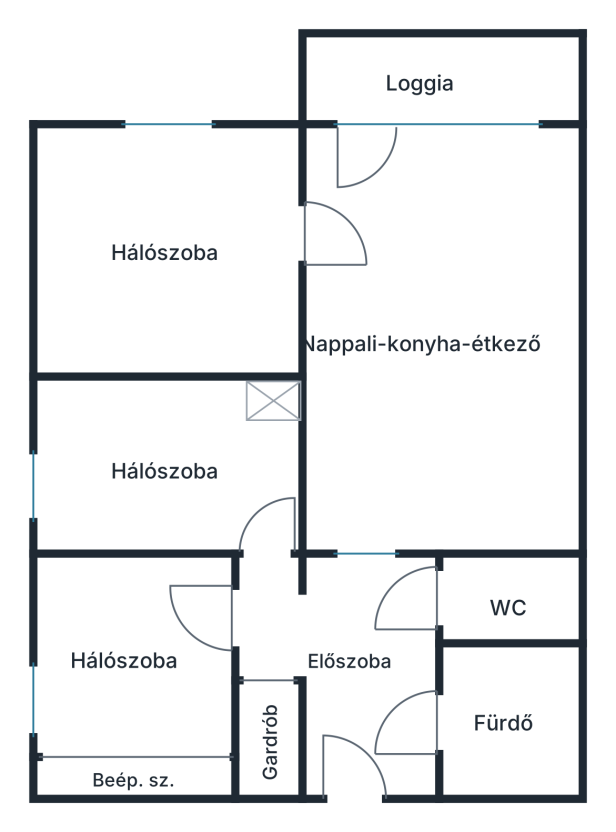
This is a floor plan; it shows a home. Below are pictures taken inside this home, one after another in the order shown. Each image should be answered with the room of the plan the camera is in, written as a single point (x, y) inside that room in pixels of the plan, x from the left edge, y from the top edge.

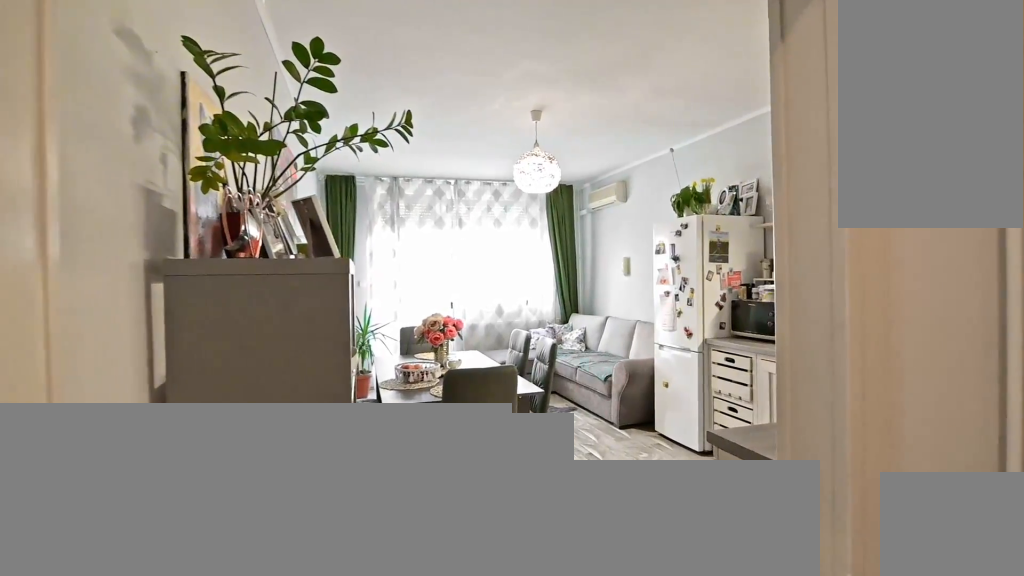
(446, 345)
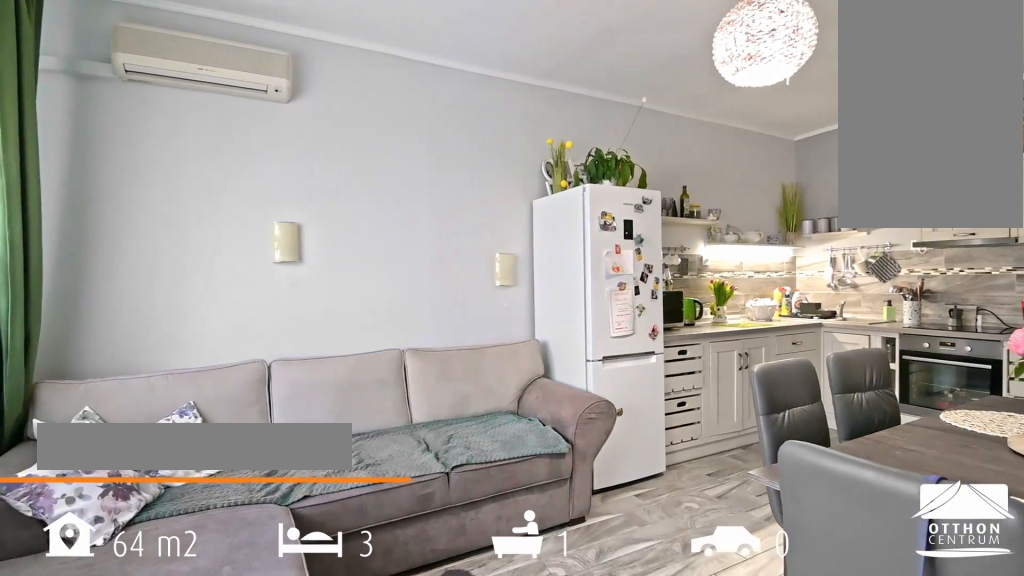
(446, 345)
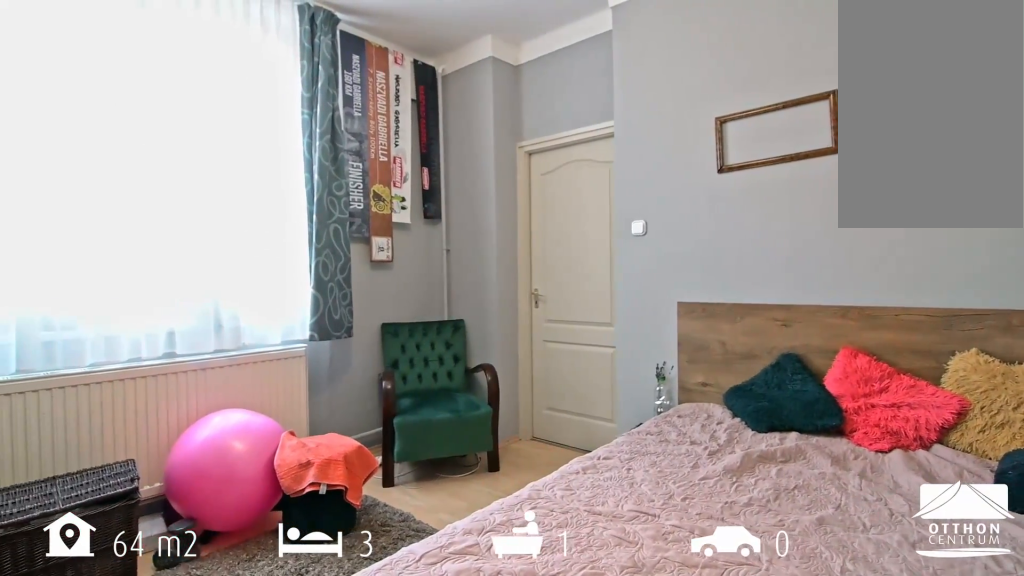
(169, 255)
